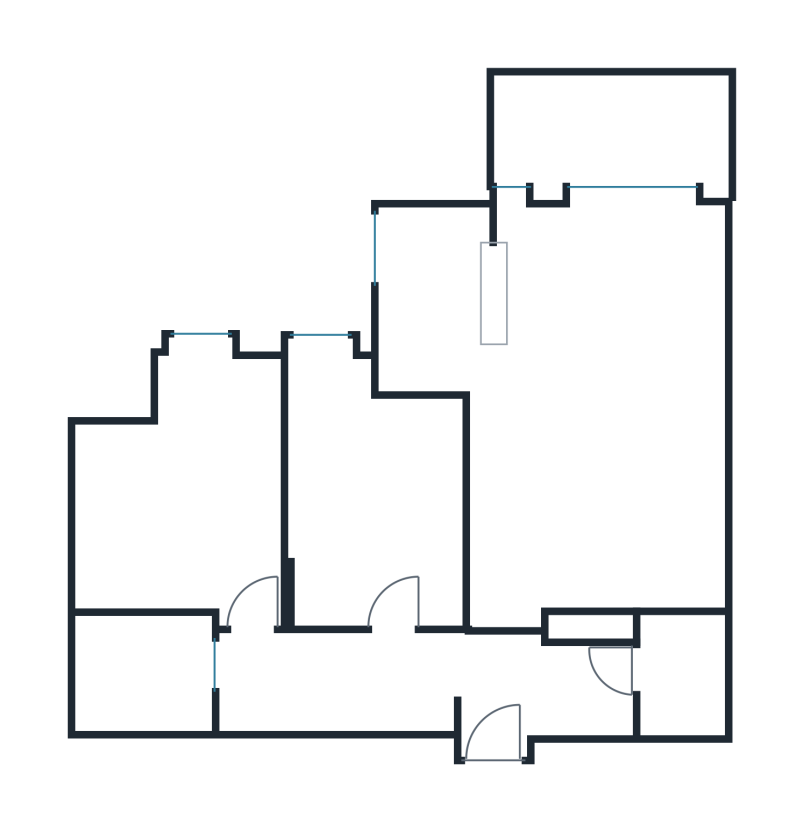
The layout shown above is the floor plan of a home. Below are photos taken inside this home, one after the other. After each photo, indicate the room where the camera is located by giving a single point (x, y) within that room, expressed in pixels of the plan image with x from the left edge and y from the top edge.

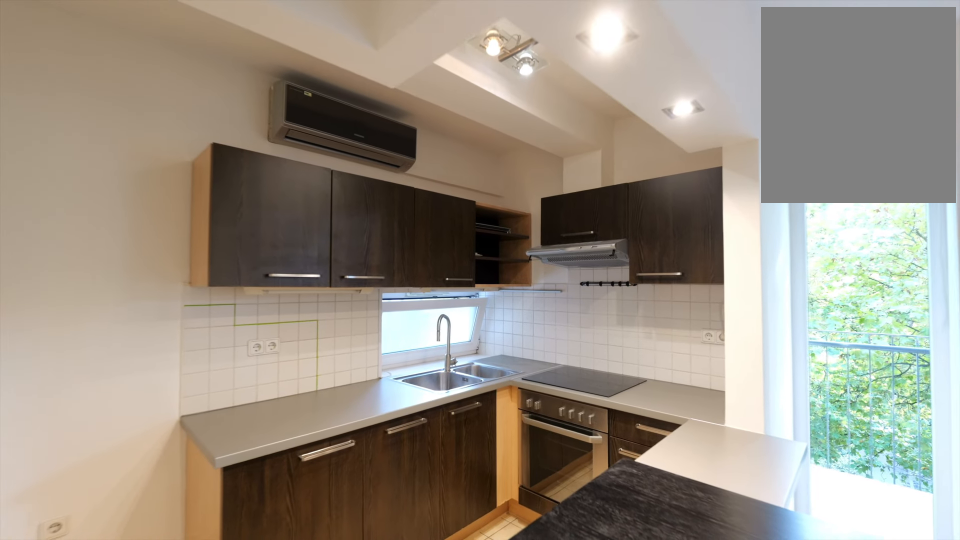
(598, 405)
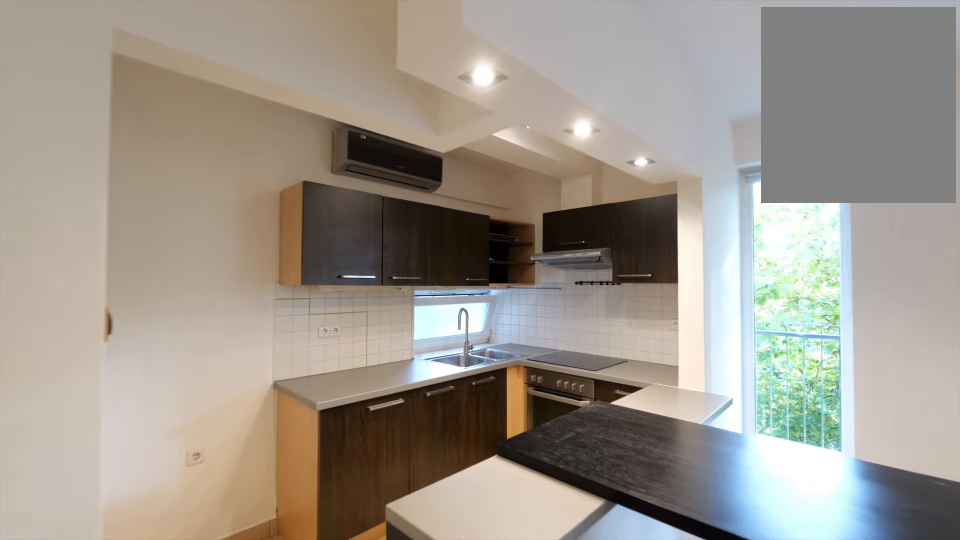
(597, 405)
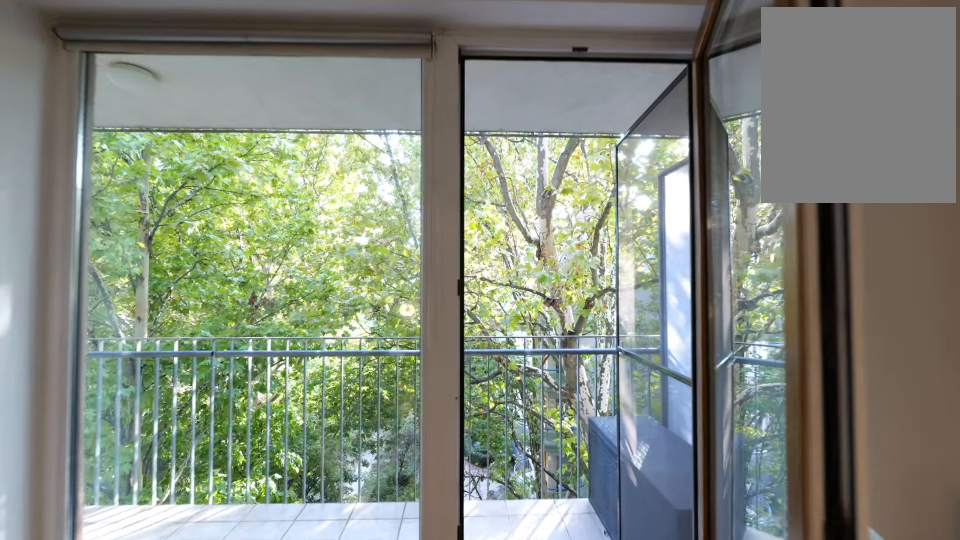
(597, 405)
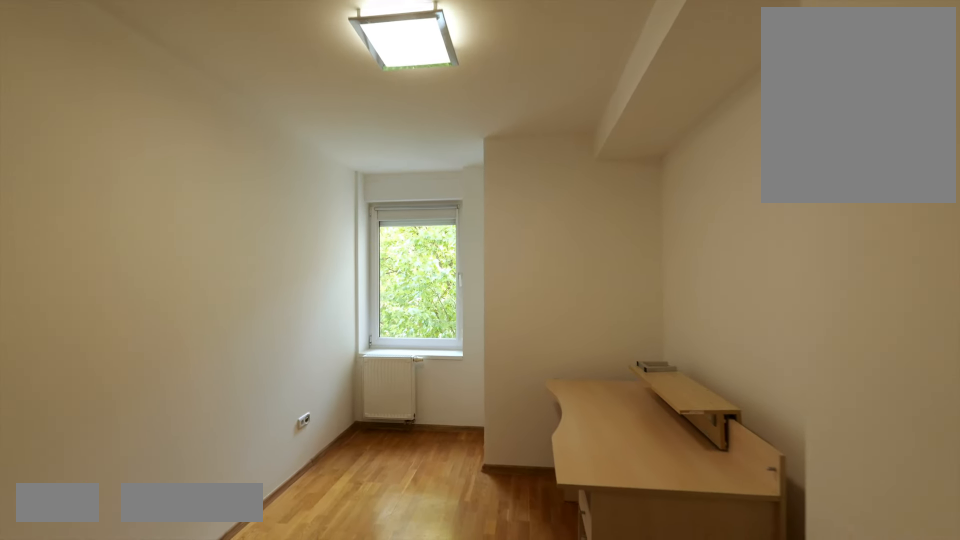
(357, 502)
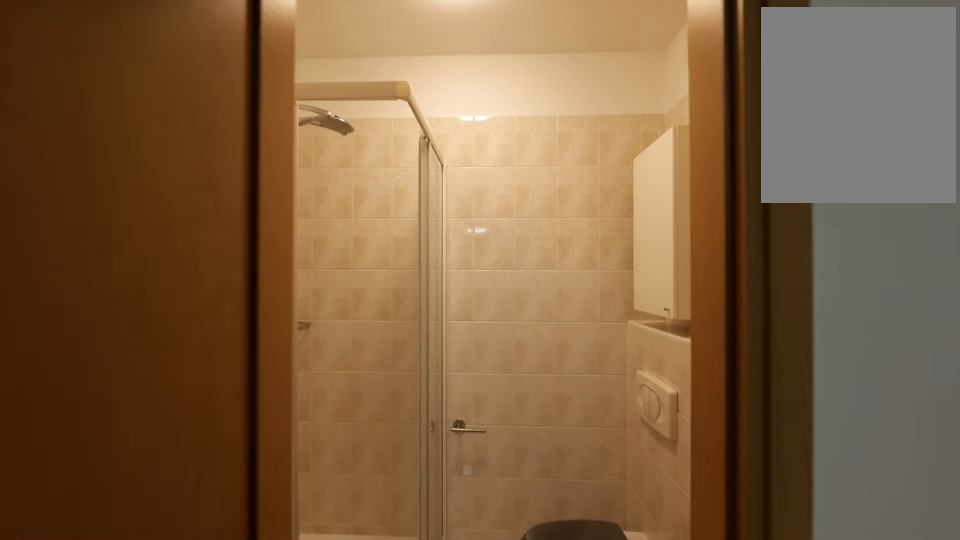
(684, 679)
